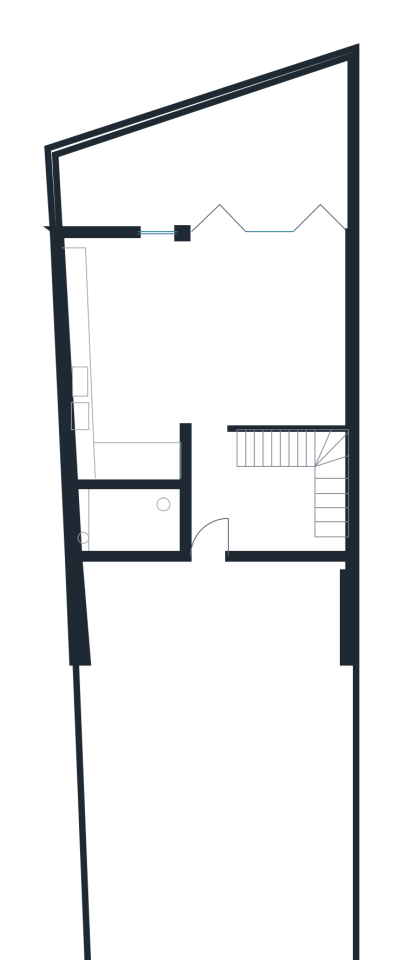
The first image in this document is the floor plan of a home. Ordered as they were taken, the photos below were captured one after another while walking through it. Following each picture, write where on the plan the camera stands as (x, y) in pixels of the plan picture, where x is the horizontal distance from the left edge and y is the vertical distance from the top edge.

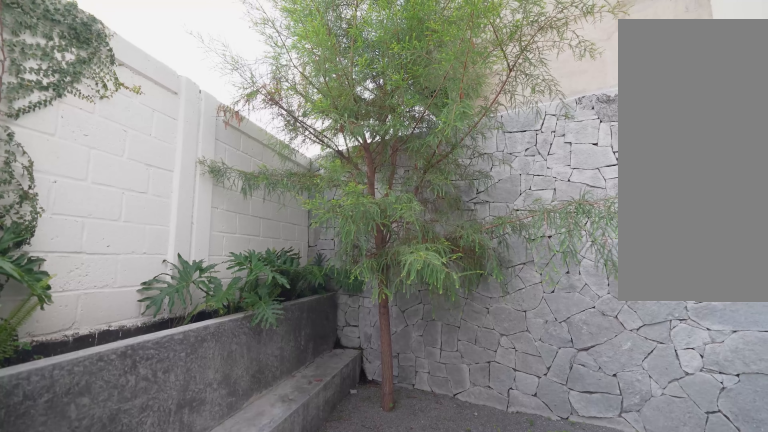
(204, 155)
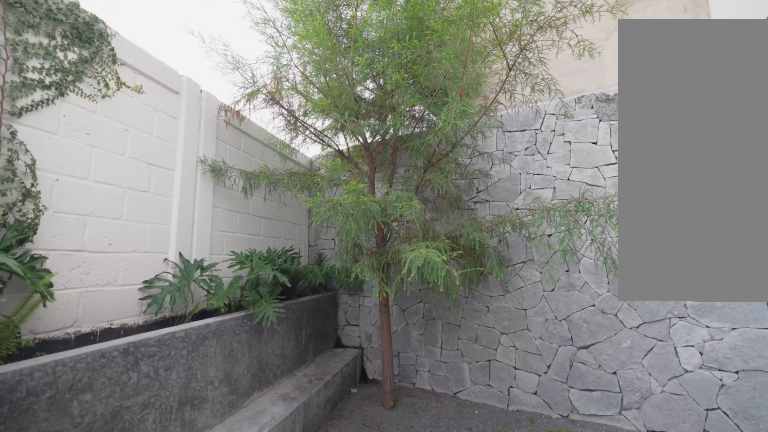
(203, 156)
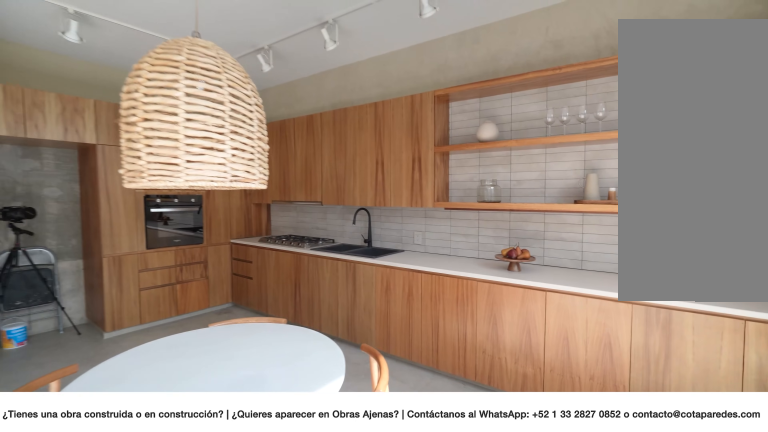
(221, 284)
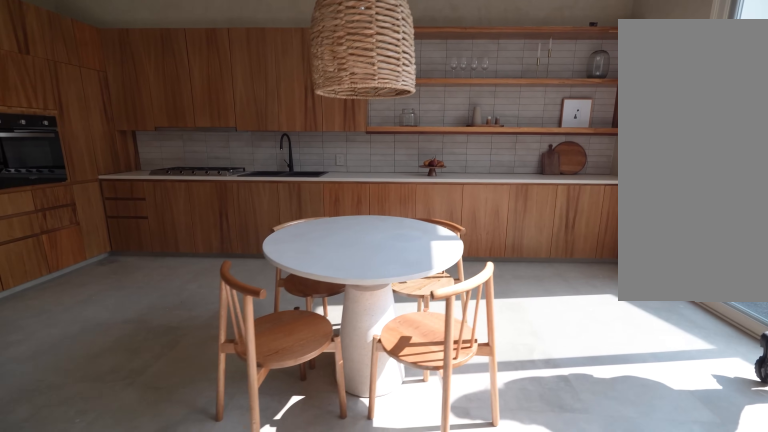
(206, 263)
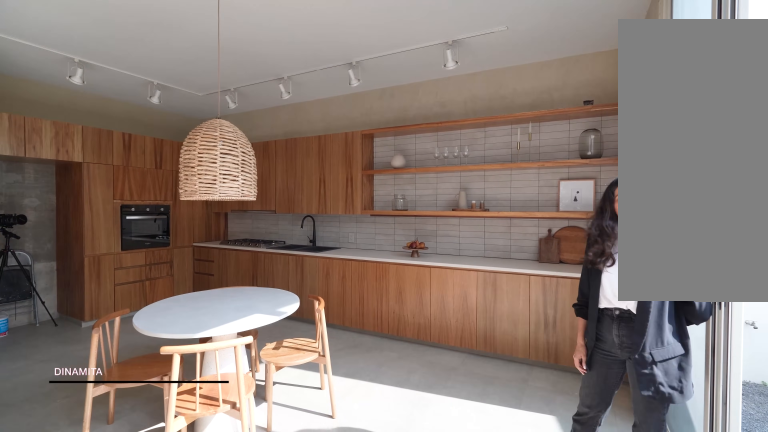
(222, 298)
